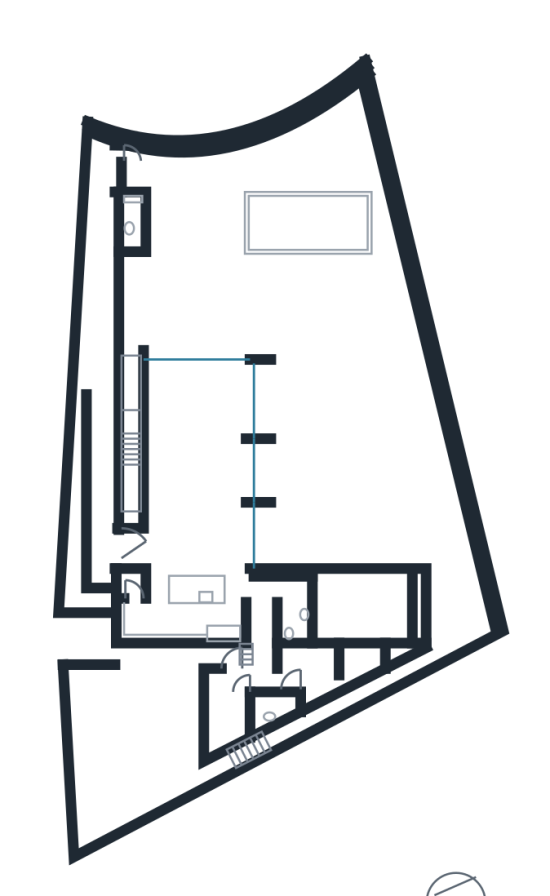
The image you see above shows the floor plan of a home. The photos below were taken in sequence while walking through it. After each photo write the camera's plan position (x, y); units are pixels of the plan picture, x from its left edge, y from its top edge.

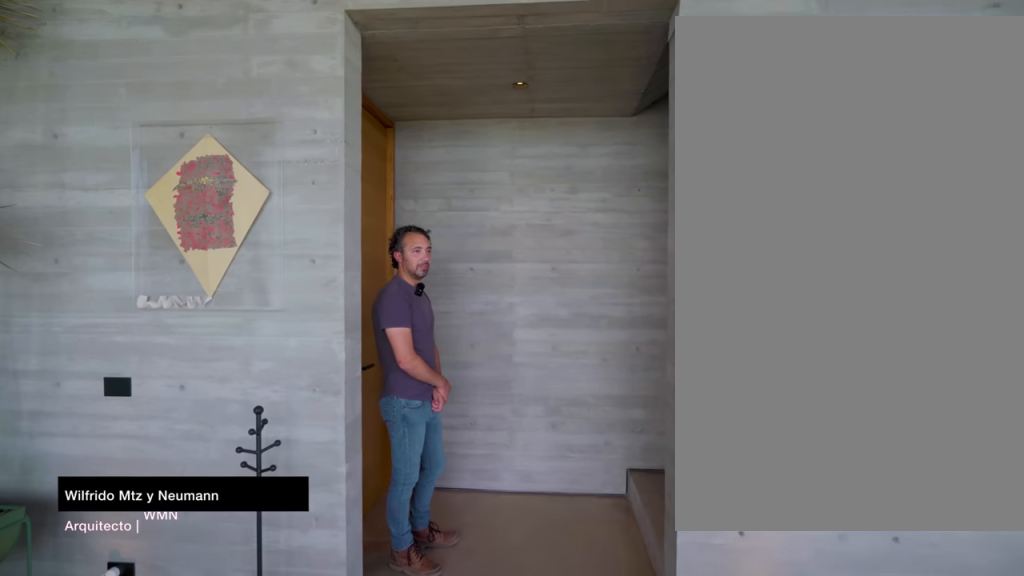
(167, 474)
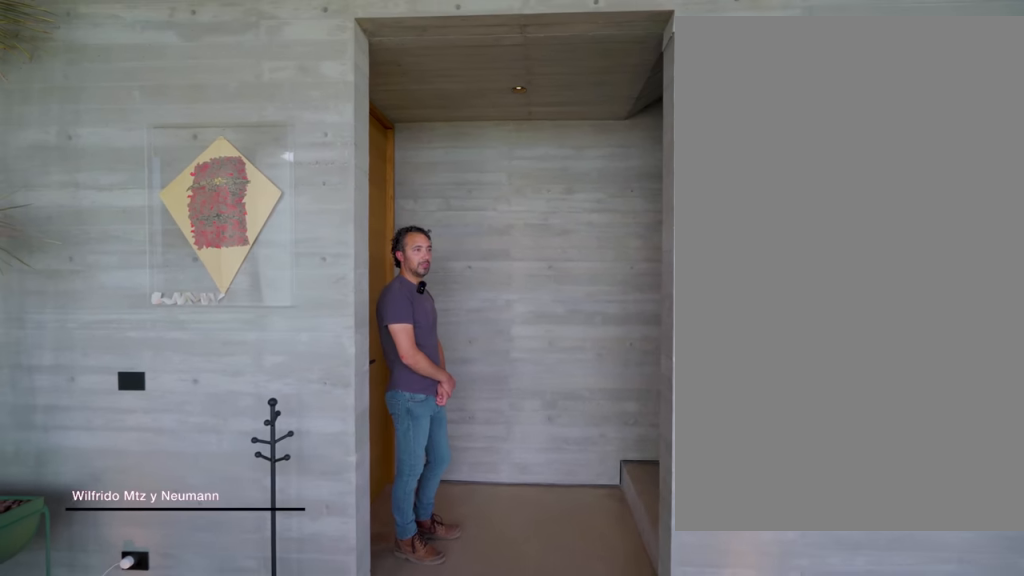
(169, 477)
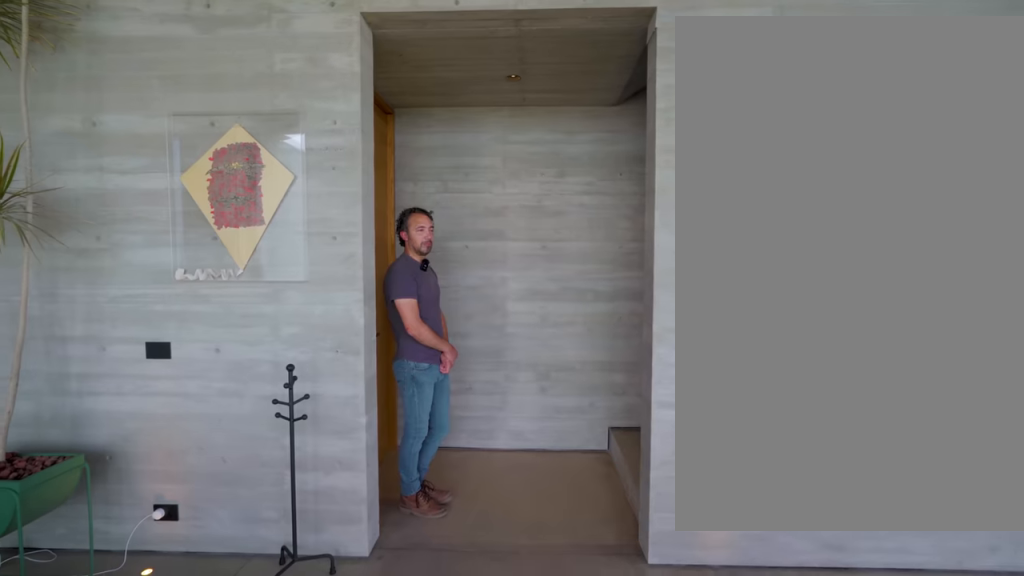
(174, 476)
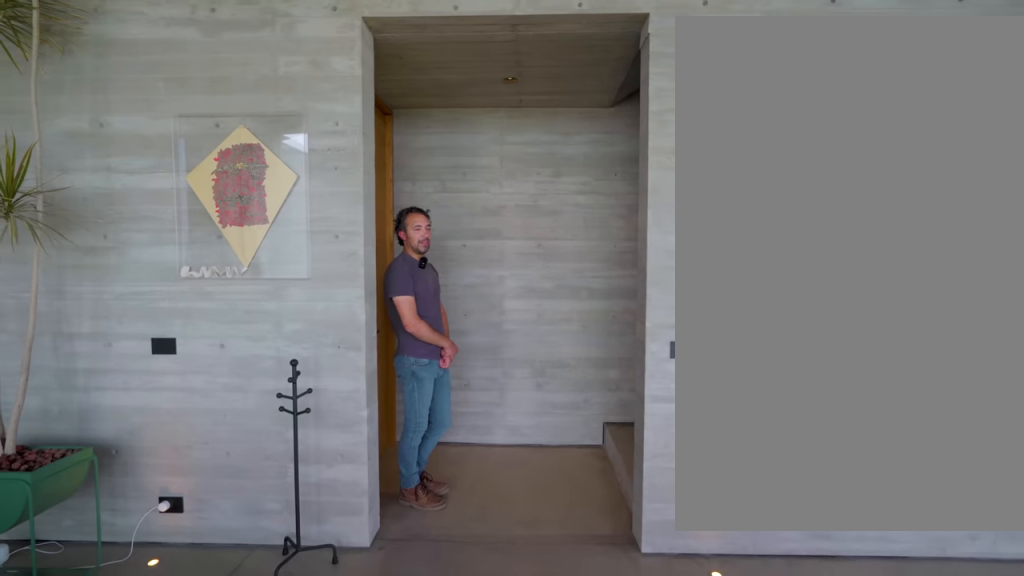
(174, 476)
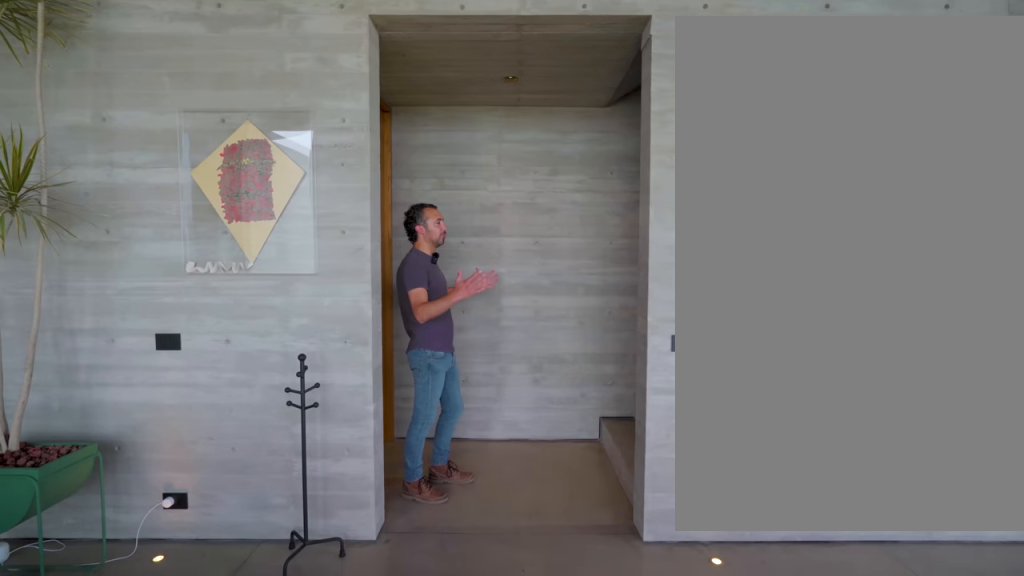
(175, 478)
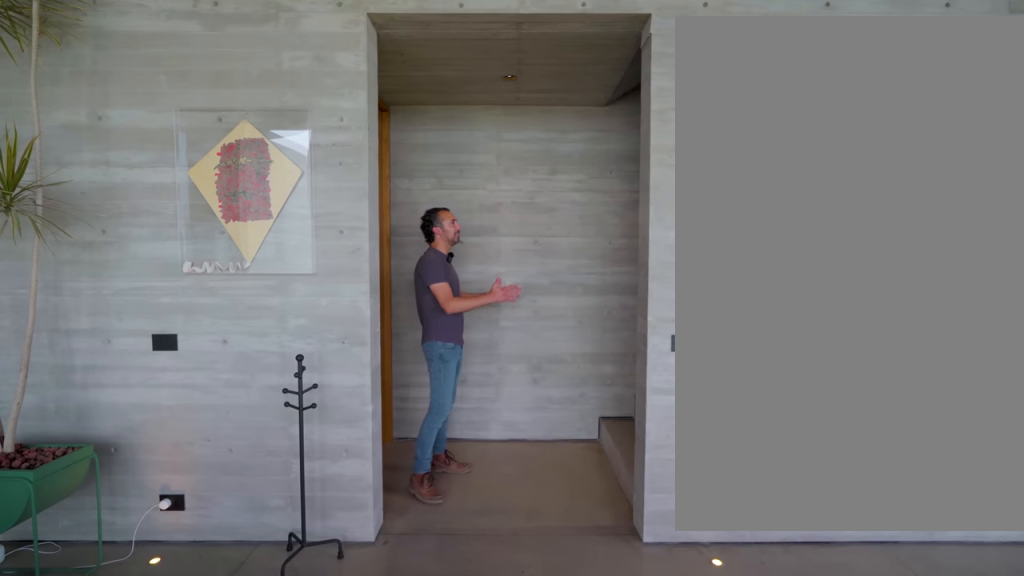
(175, 478)
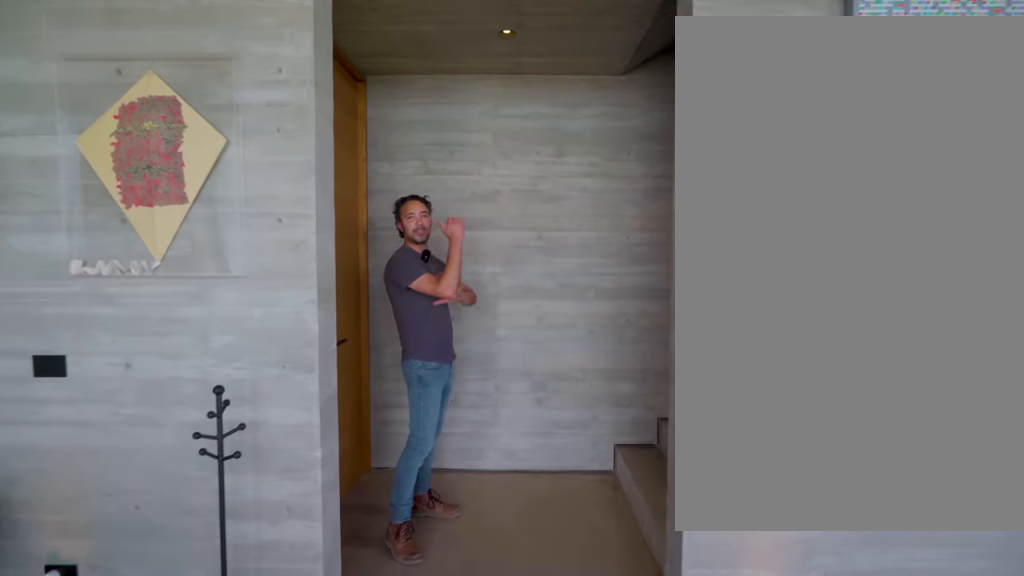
(176, 478)
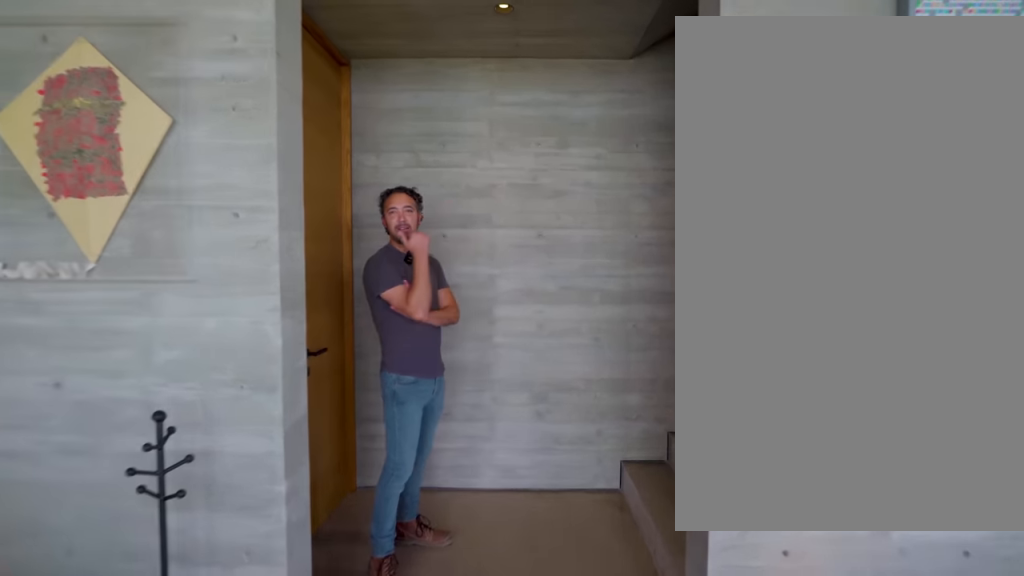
(175, 477)
